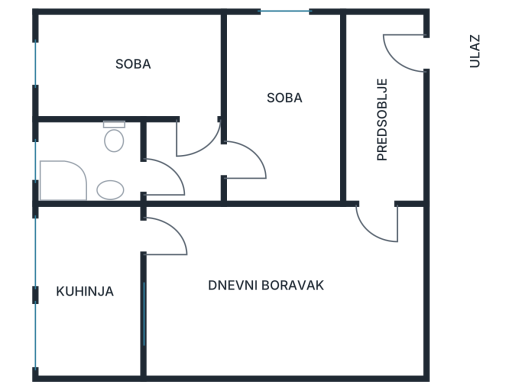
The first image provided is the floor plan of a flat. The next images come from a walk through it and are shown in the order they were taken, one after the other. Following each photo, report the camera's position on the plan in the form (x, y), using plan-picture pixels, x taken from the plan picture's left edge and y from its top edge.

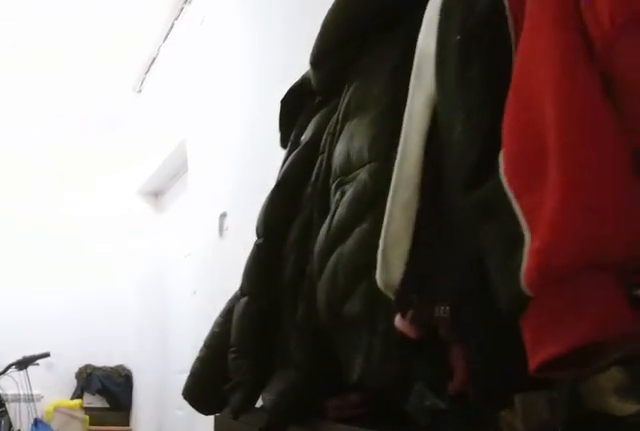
(385, 194)
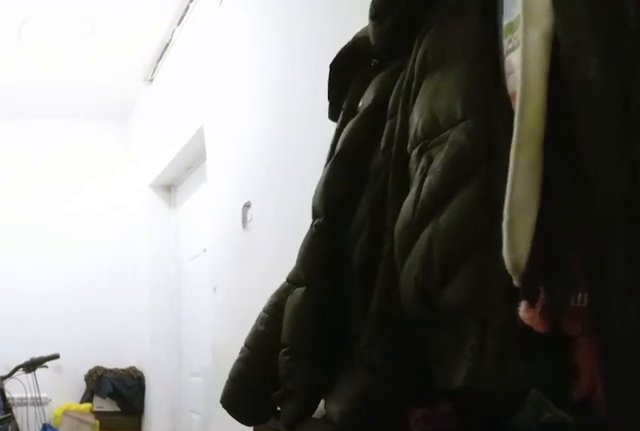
(384, 179)
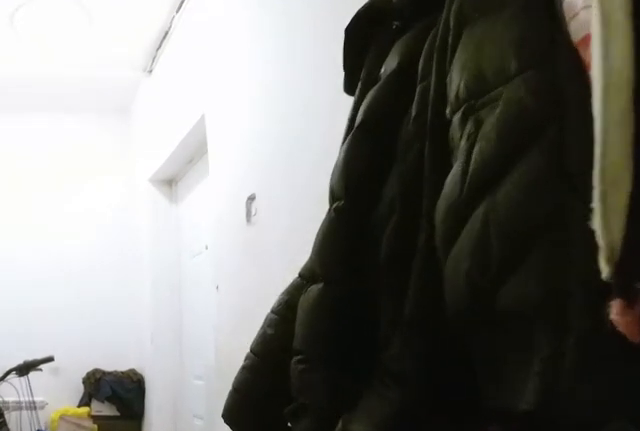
(384, 171)
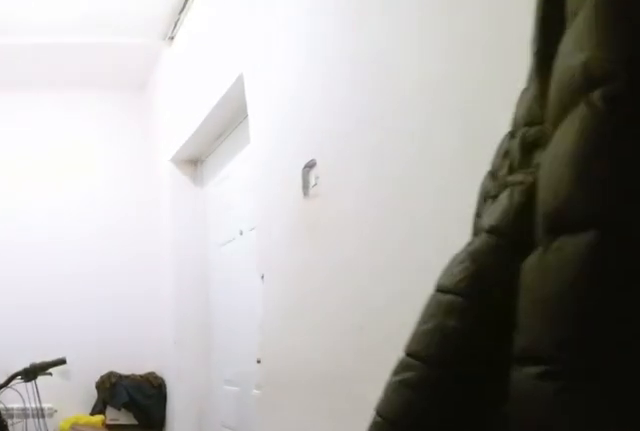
(383, 156)
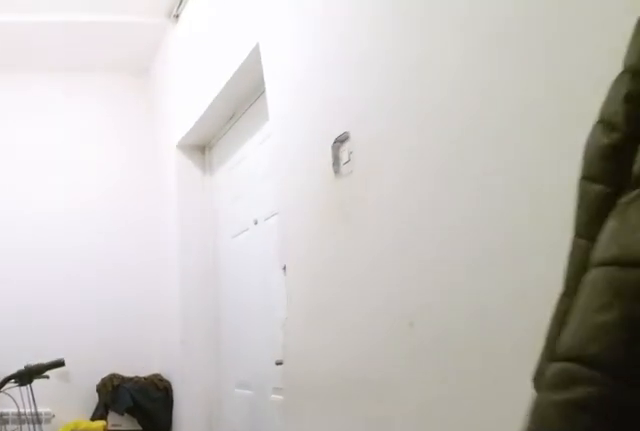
(383, 149)
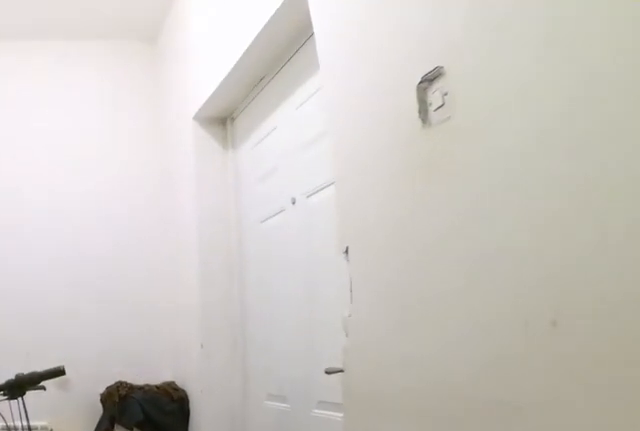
(382, 135)
